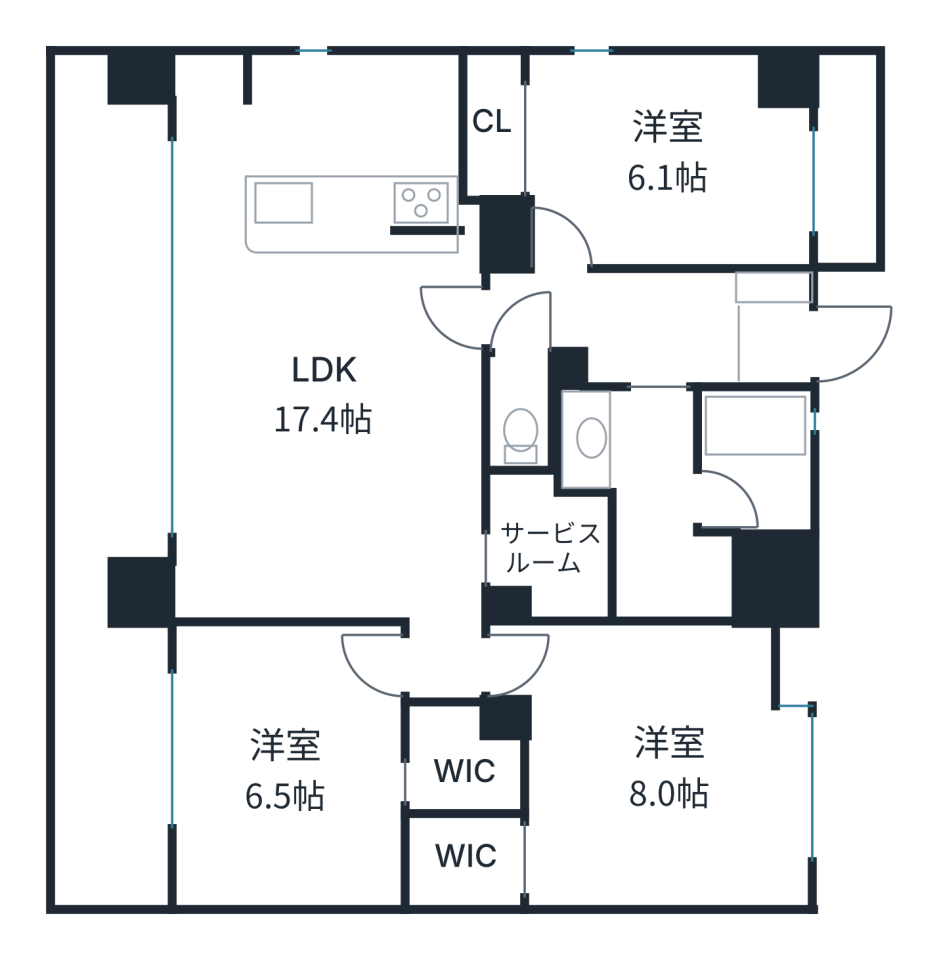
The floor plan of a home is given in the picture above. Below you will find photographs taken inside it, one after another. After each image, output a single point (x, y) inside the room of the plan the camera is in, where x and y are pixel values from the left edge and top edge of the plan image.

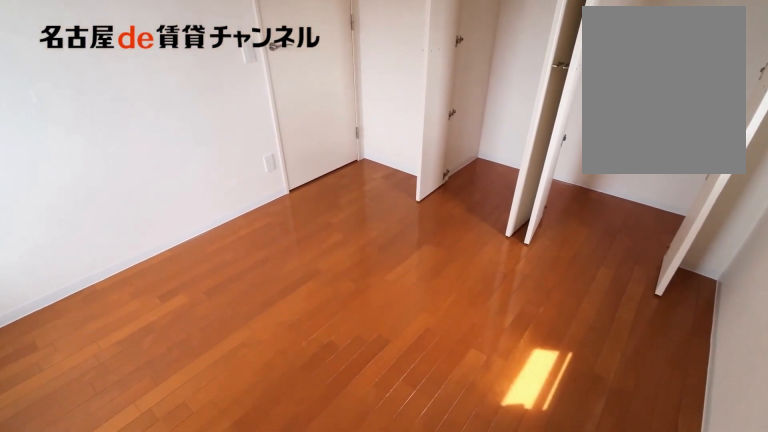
(636, 159)
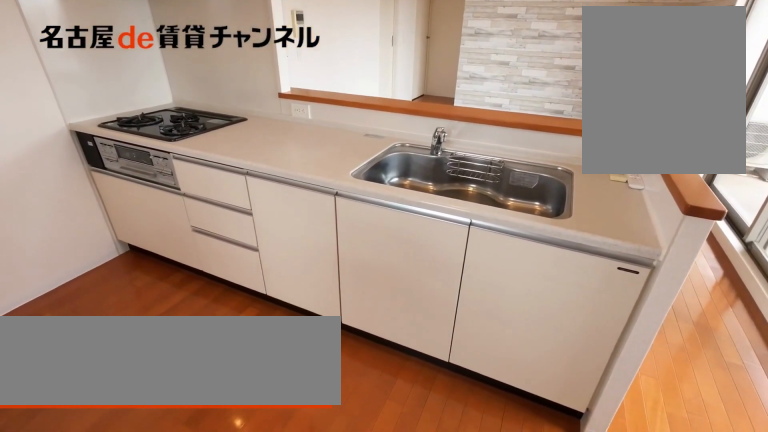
(323, 336)
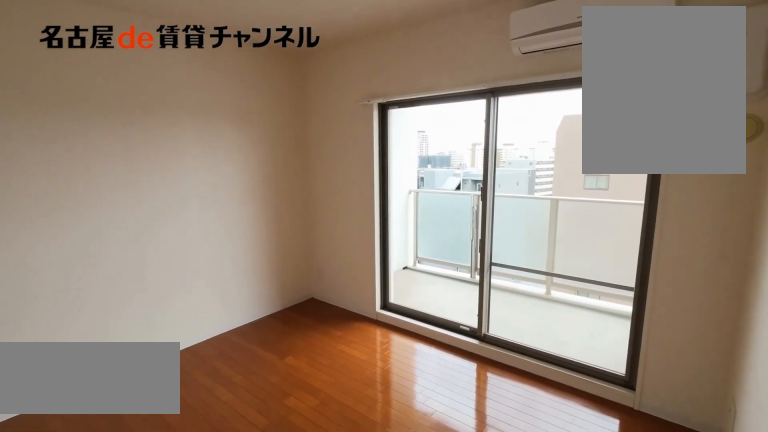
(320, 780)
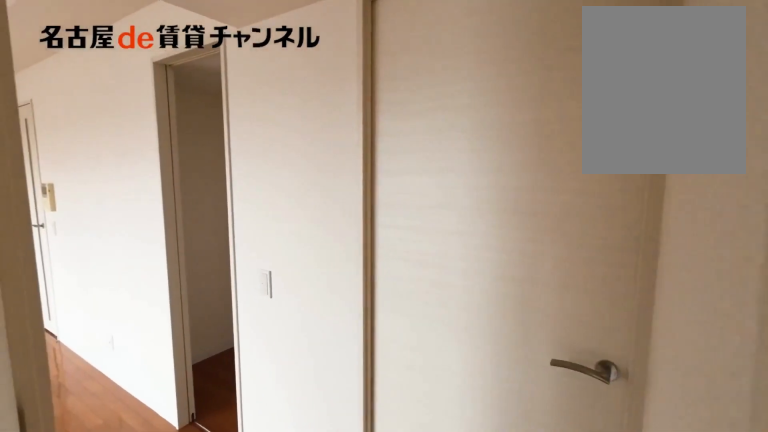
(319, 780)
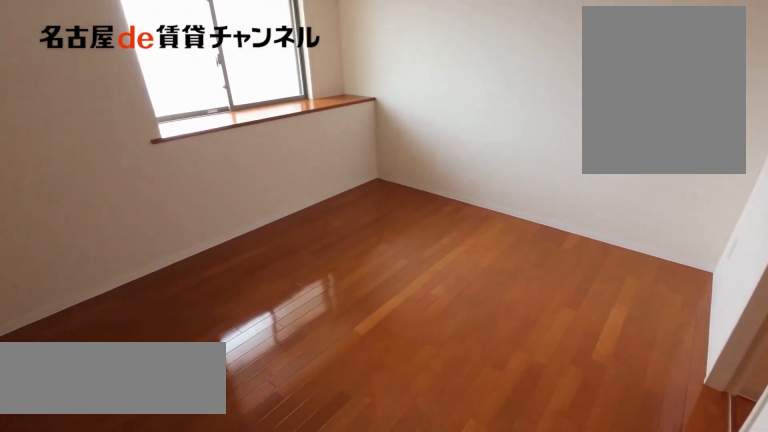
(627, 759)
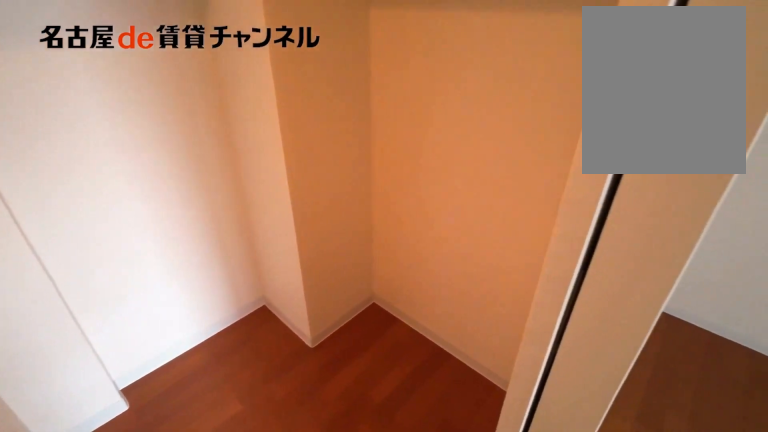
(627, 759)
